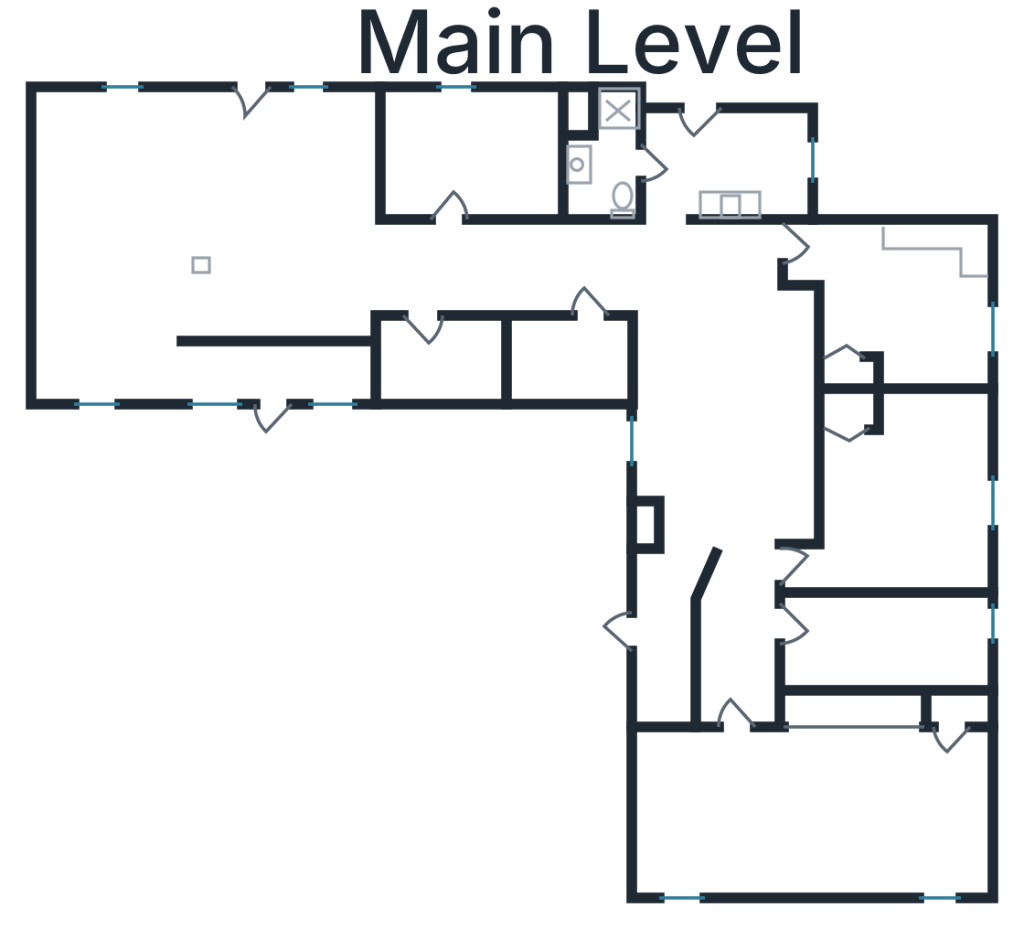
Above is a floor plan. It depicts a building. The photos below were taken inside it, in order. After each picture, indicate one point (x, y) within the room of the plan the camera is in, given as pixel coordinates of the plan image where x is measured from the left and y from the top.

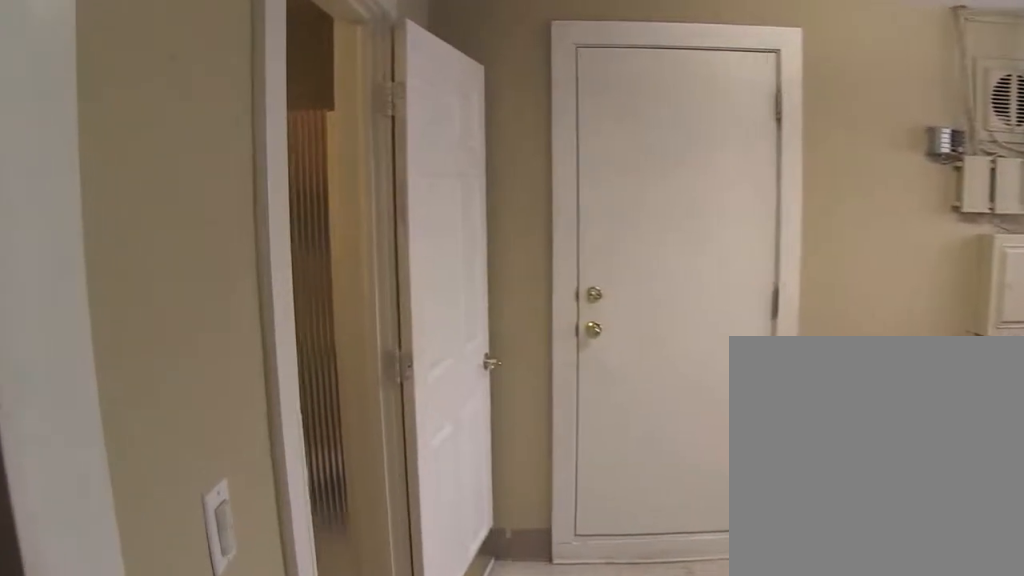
(727, 163)
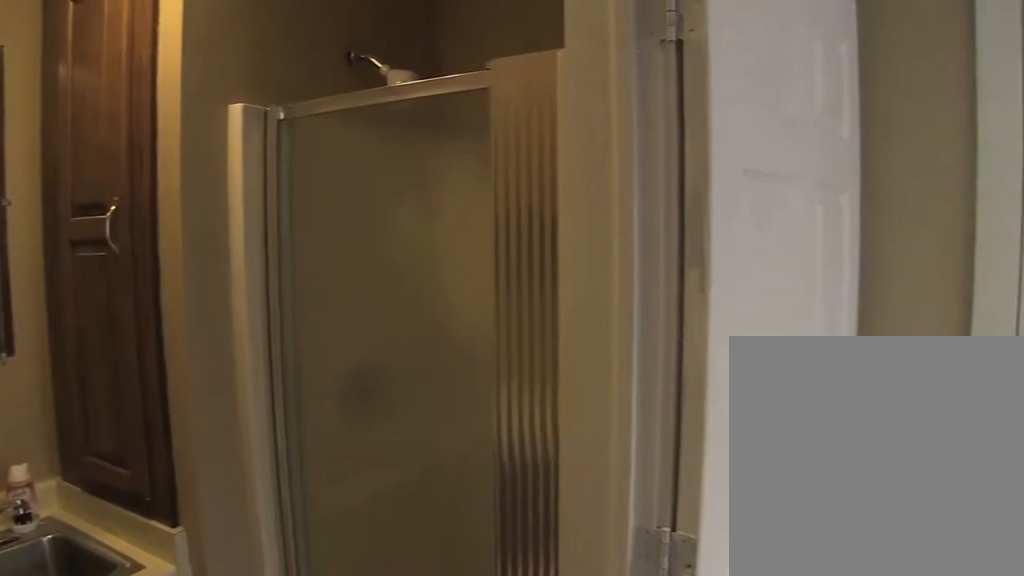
(602, 160)
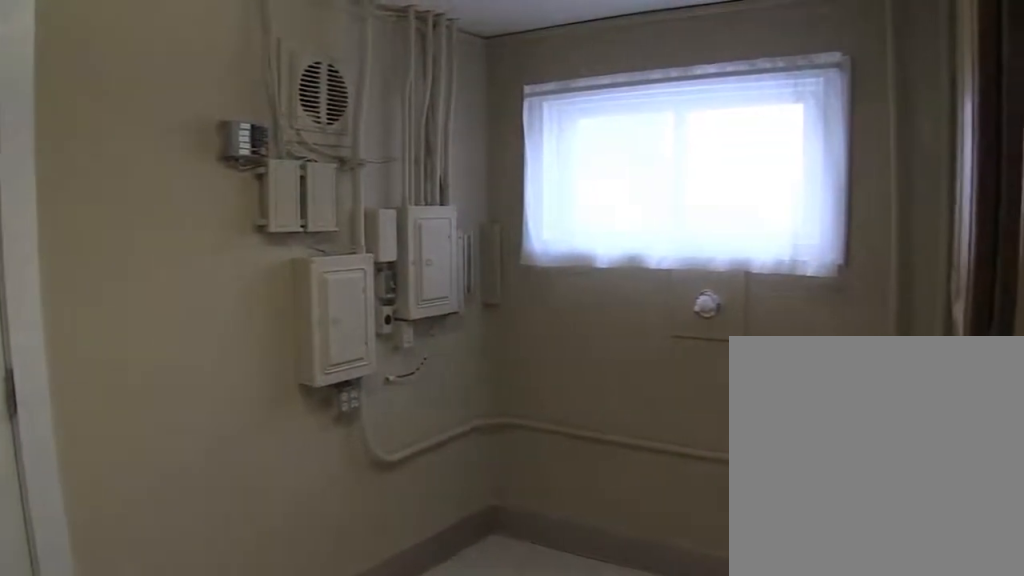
(725, 163)
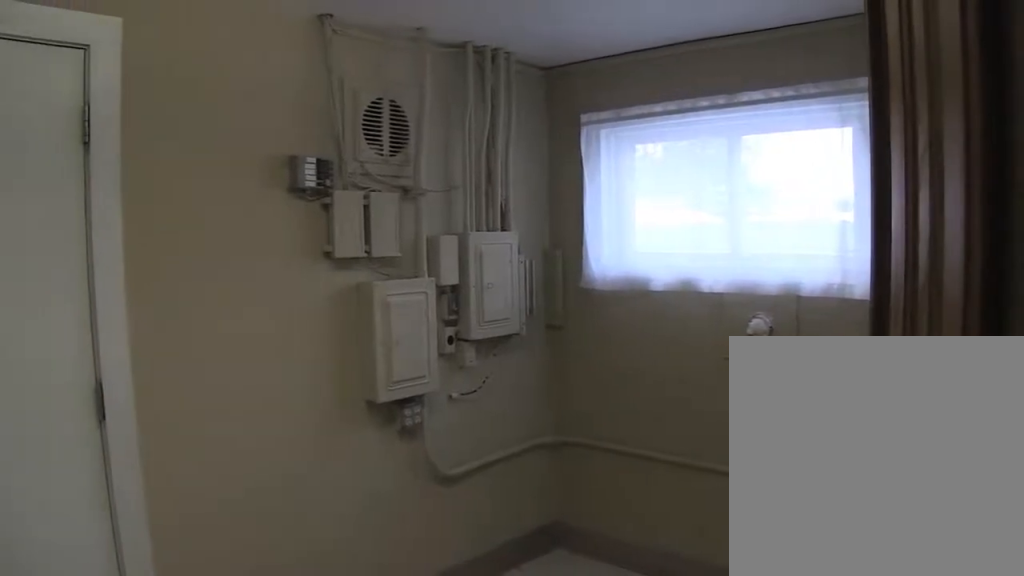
(725, 163)
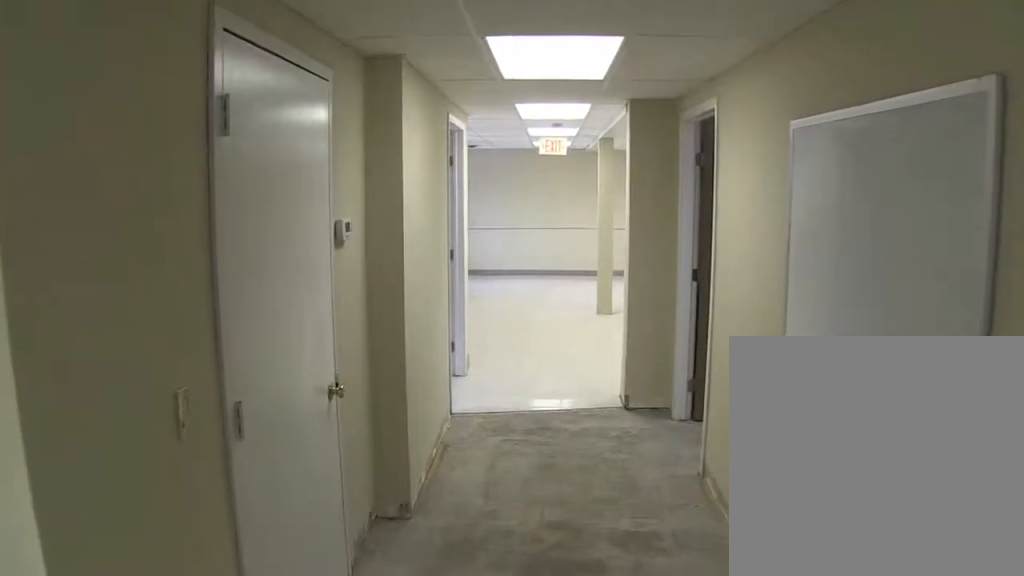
(505, 266)
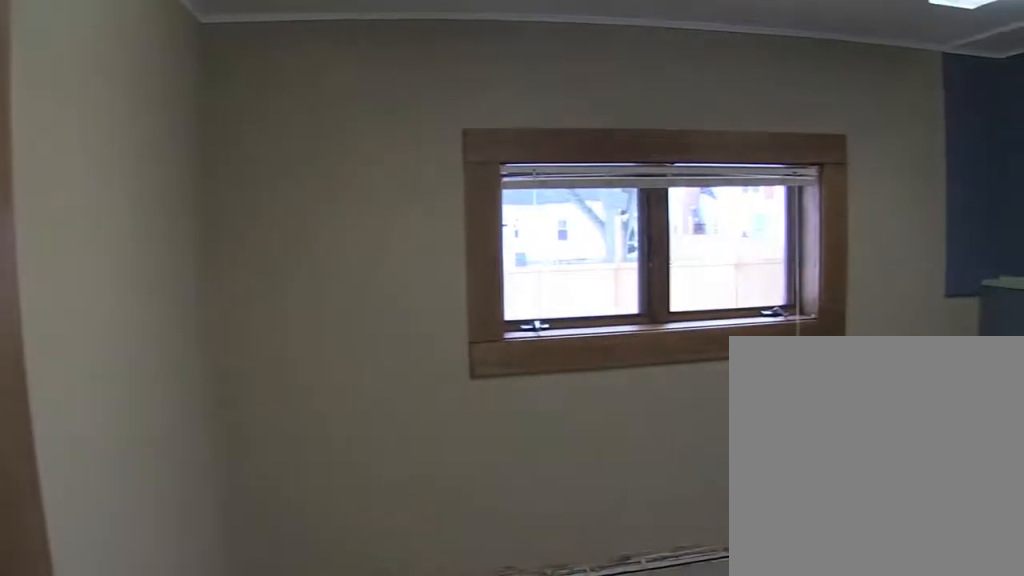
(472, 153)
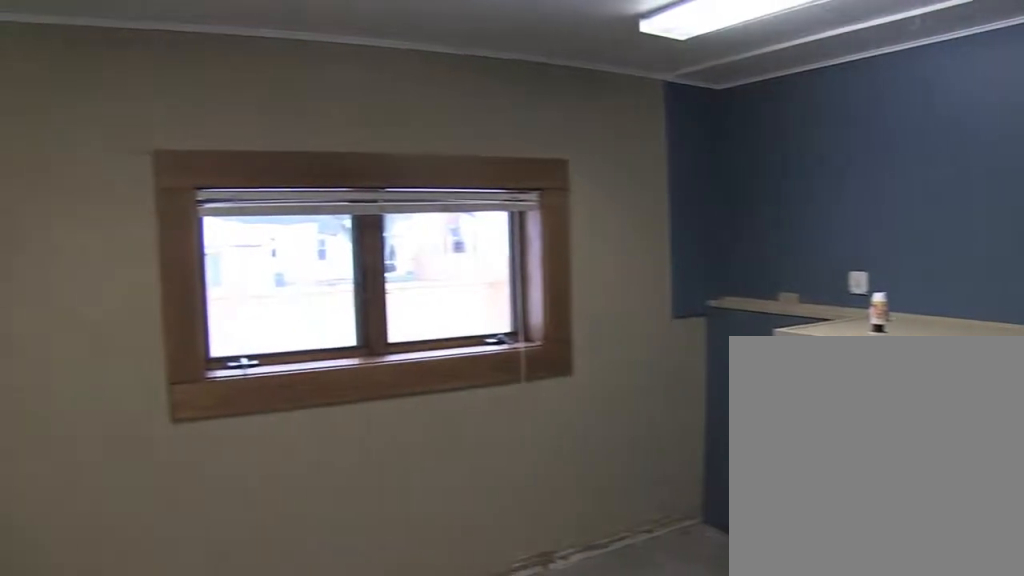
(472, 153)
